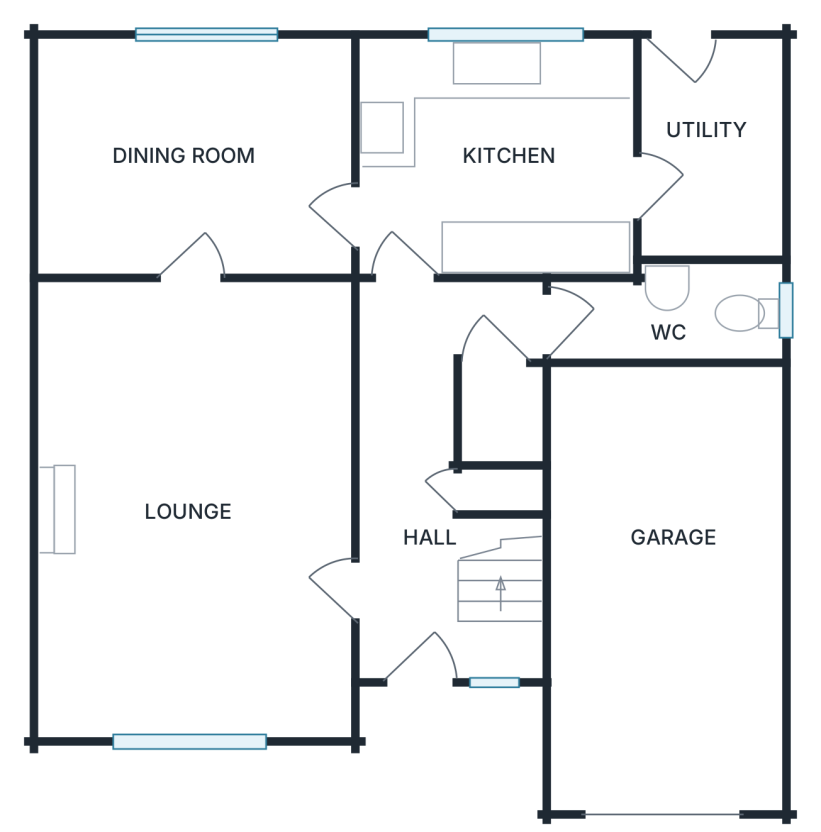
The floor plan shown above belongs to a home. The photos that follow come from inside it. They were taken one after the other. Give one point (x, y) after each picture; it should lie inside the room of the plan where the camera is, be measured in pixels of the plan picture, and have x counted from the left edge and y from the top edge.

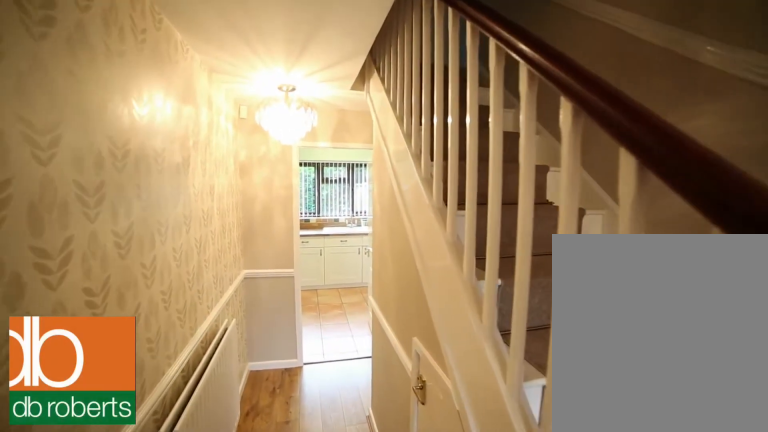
(426, 458)
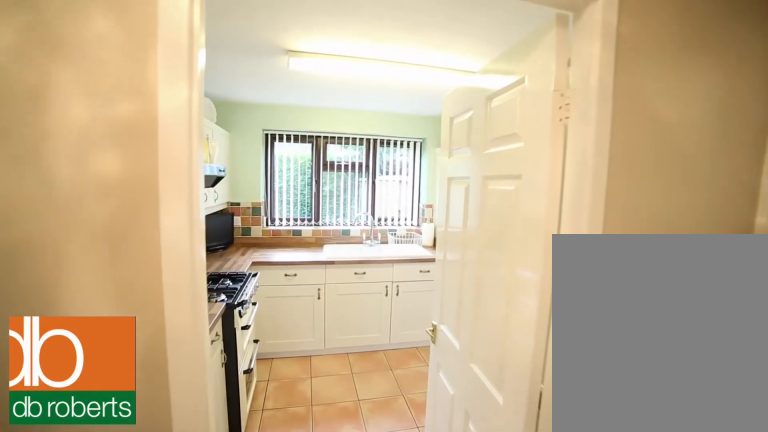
(426, 458)
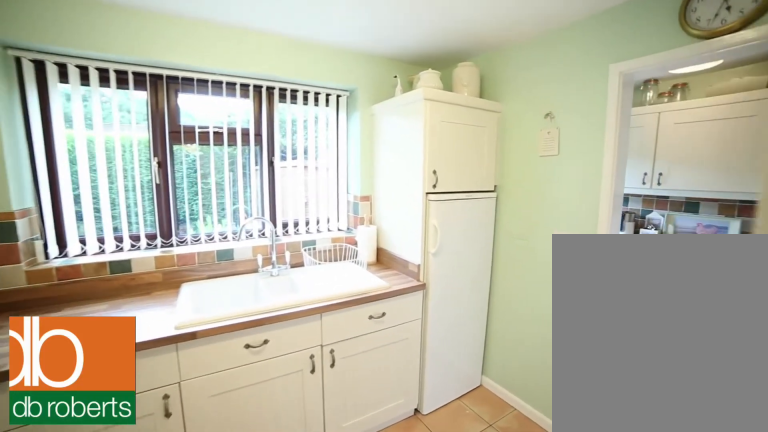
(499, 158)
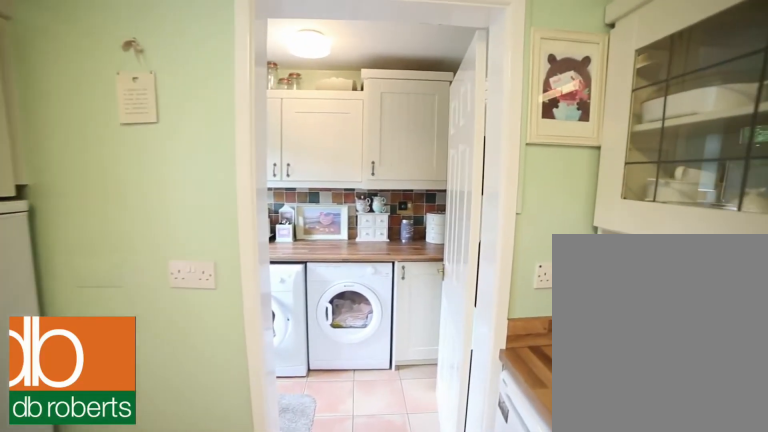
(499, 158)
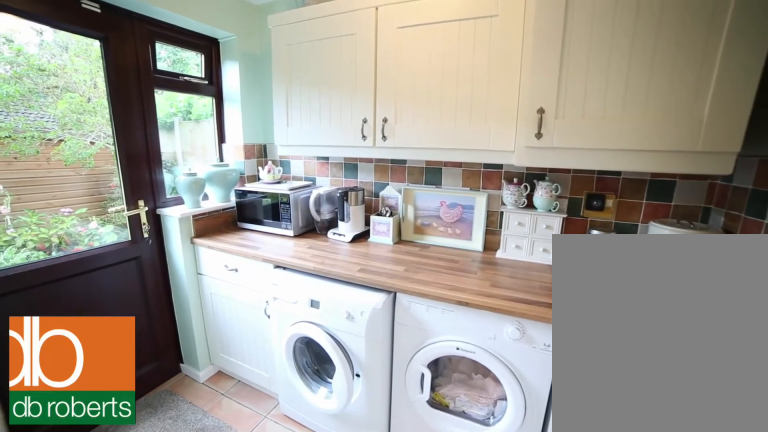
(715, 151)
